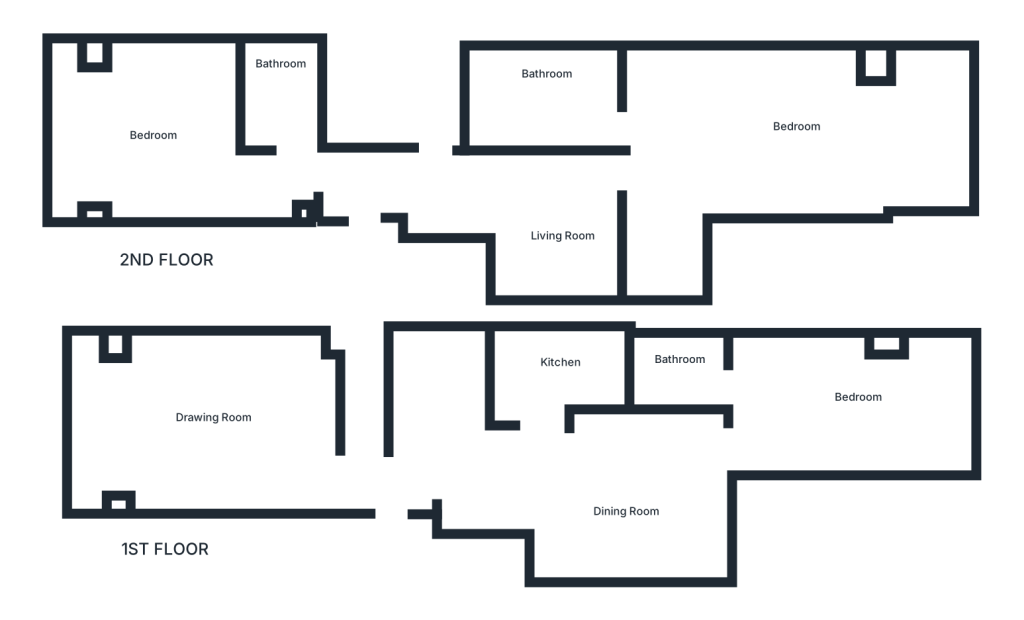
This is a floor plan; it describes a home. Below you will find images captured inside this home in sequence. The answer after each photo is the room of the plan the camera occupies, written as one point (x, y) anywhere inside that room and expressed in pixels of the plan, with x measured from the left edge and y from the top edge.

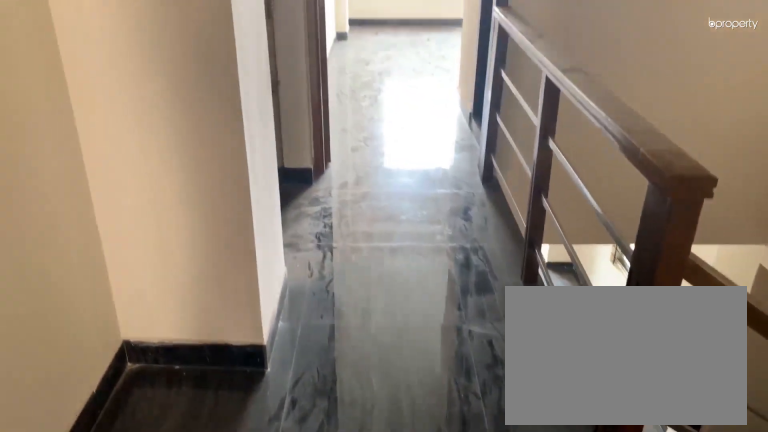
(497, 192)
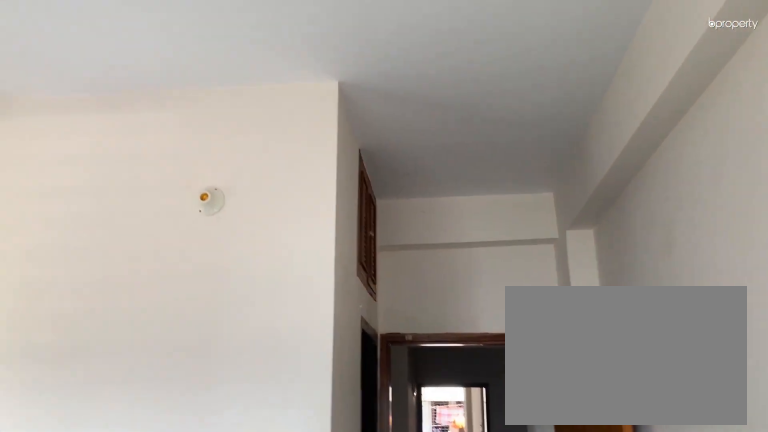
(161, 130)
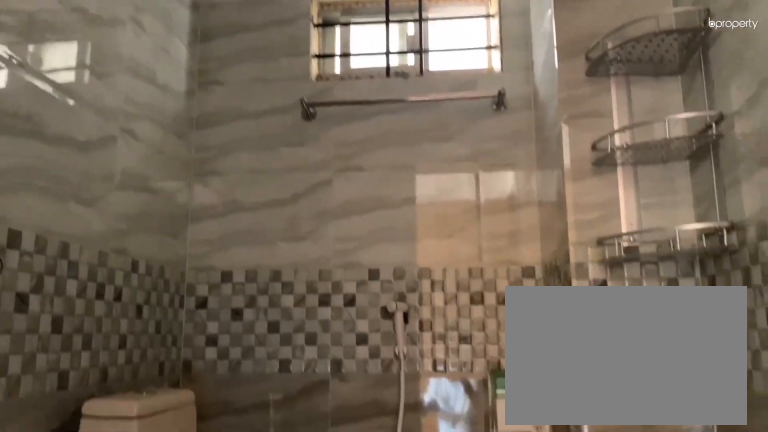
(288, 103)
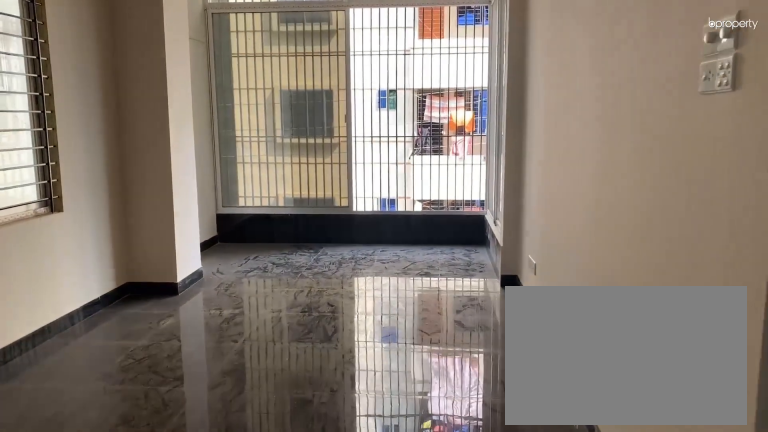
(789, 144)
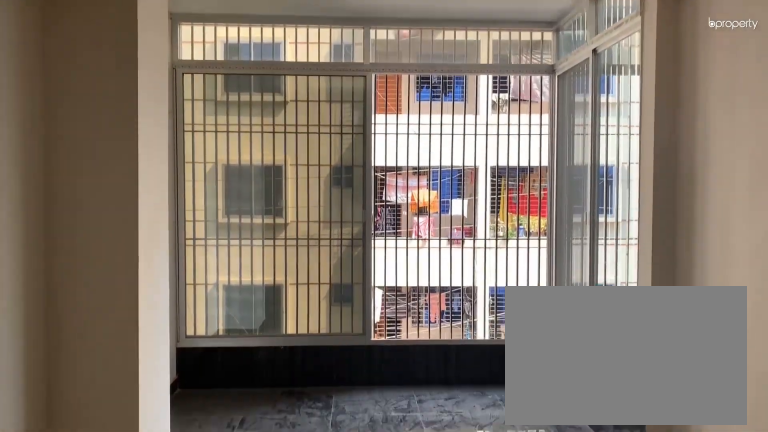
(768, 128)
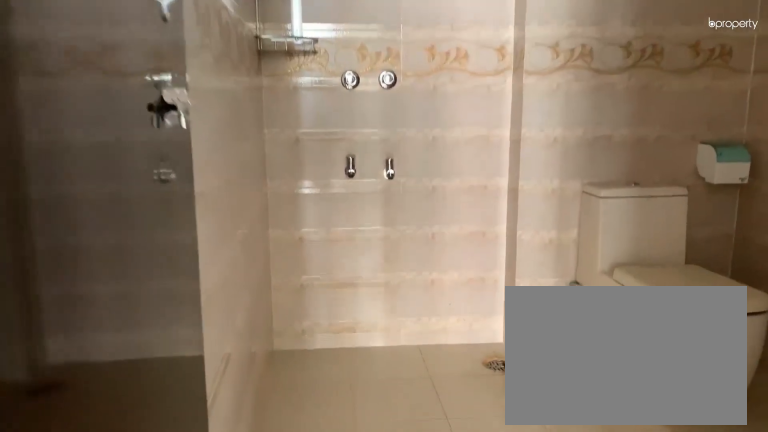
(540, 93)
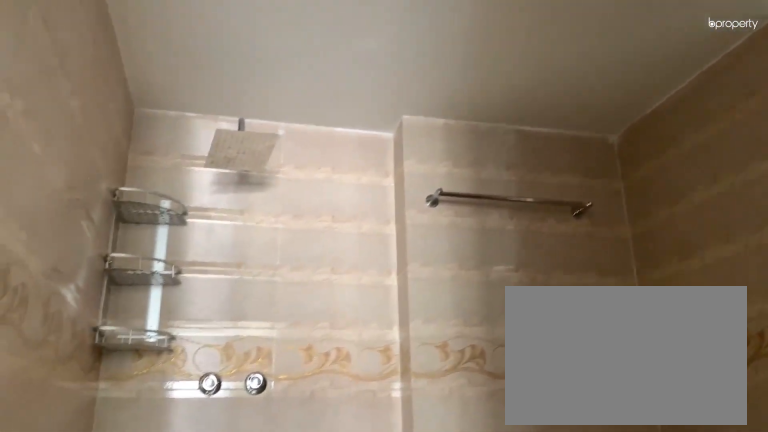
(540, 93)
